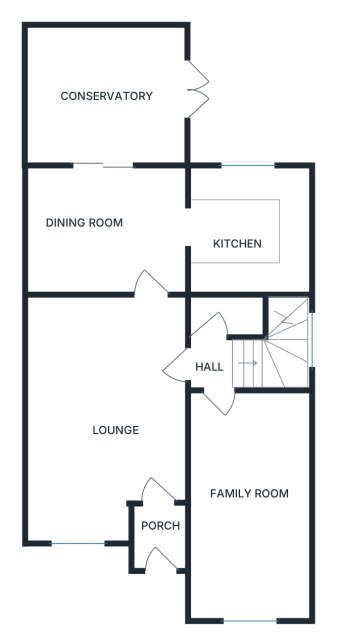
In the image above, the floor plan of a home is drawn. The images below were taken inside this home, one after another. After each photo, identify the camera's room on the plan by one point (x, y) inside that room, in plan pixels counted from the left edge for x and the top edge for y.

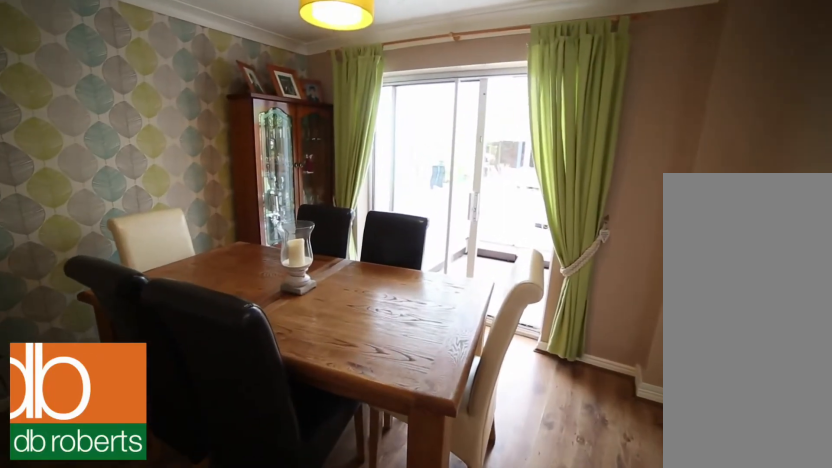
(106, 228)
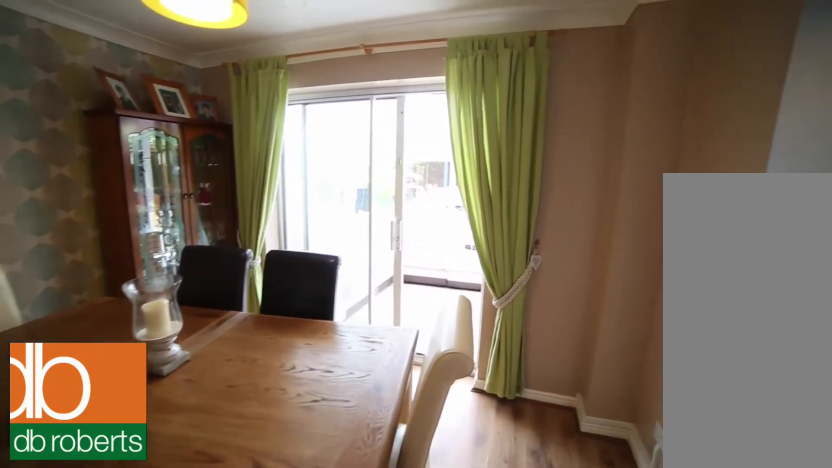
(106, 228)
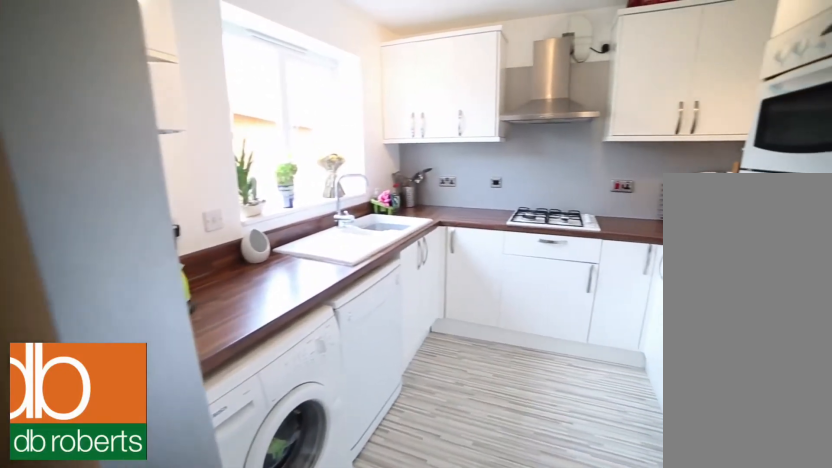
(249, 230)
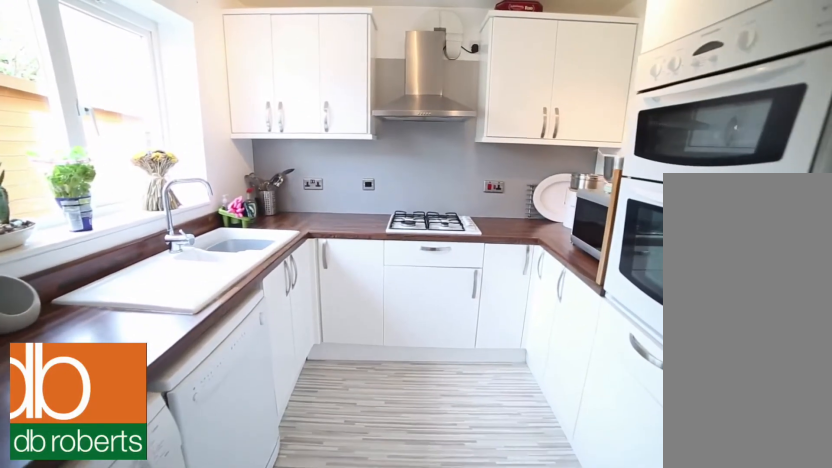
(249, 230)
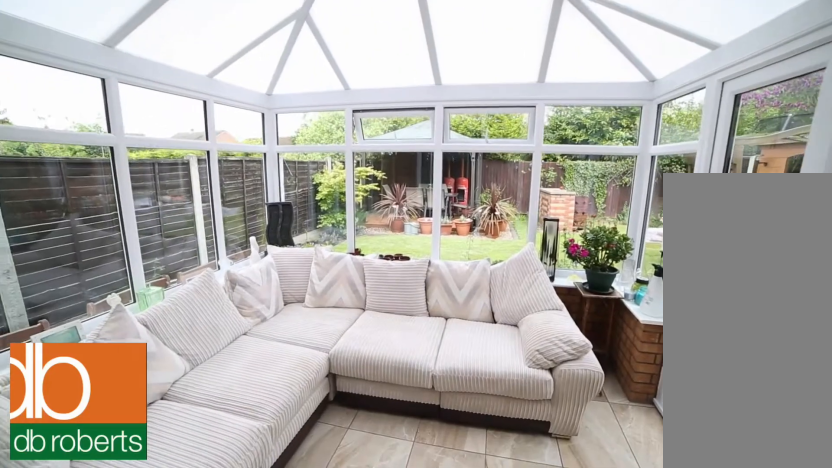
(110, 96)
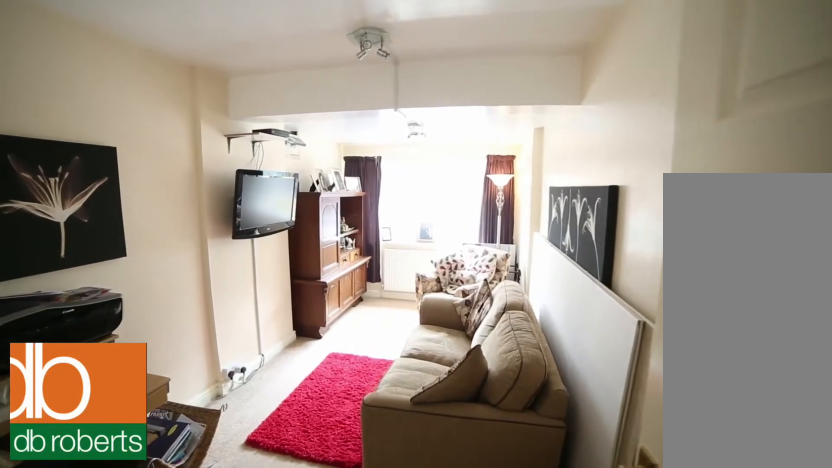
(249, 506)
